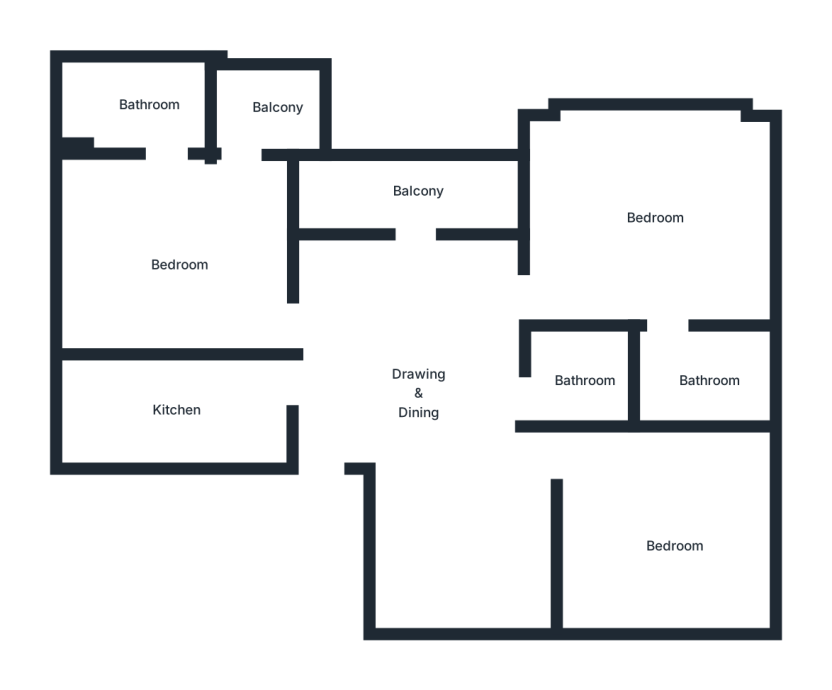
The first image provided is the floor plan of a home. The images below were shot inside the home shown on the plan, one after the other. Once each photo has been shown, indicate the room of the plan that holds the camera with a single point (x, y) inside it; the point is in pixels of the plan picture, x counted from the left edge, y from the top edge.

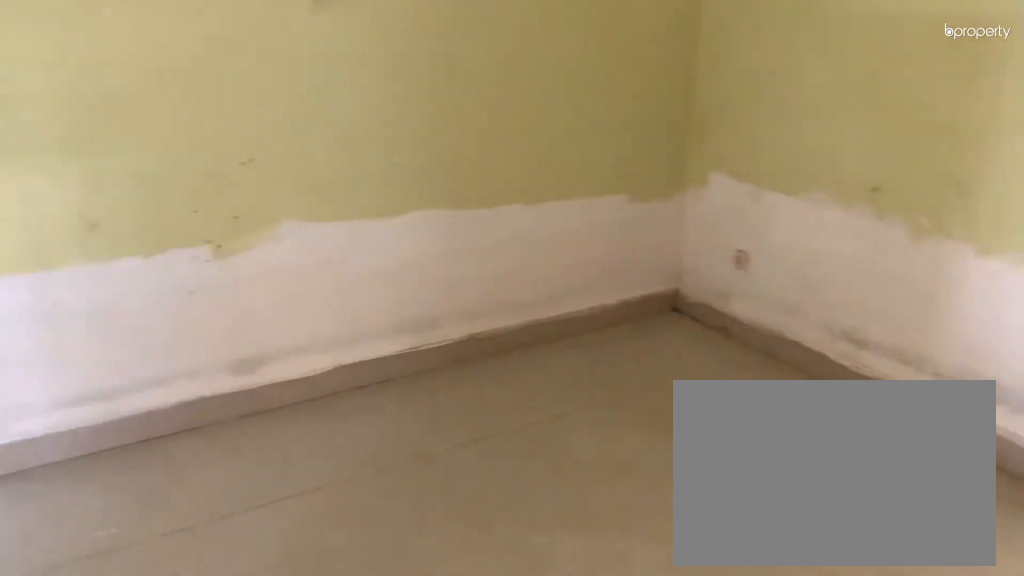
(671, 543)
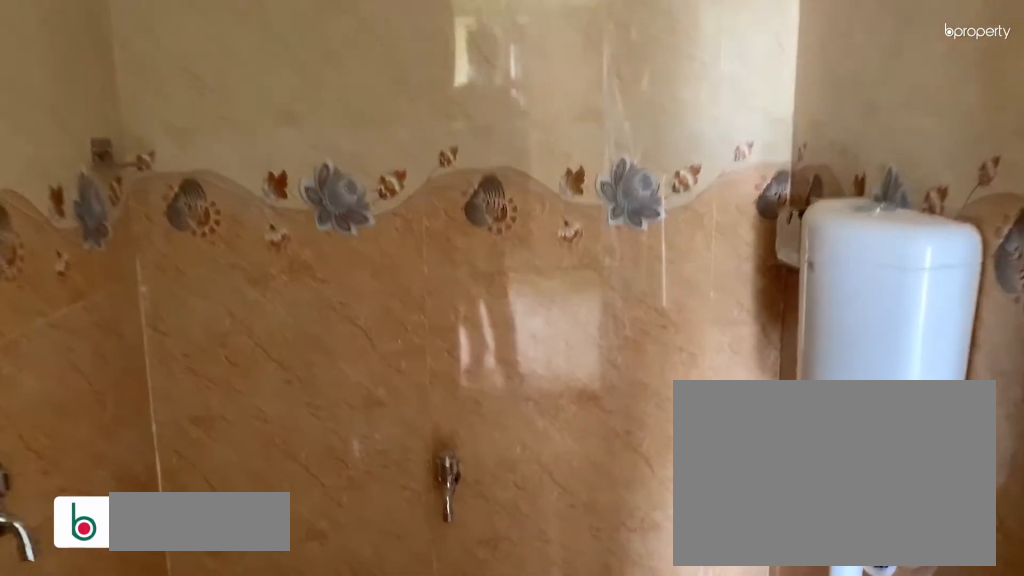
(586, 379)
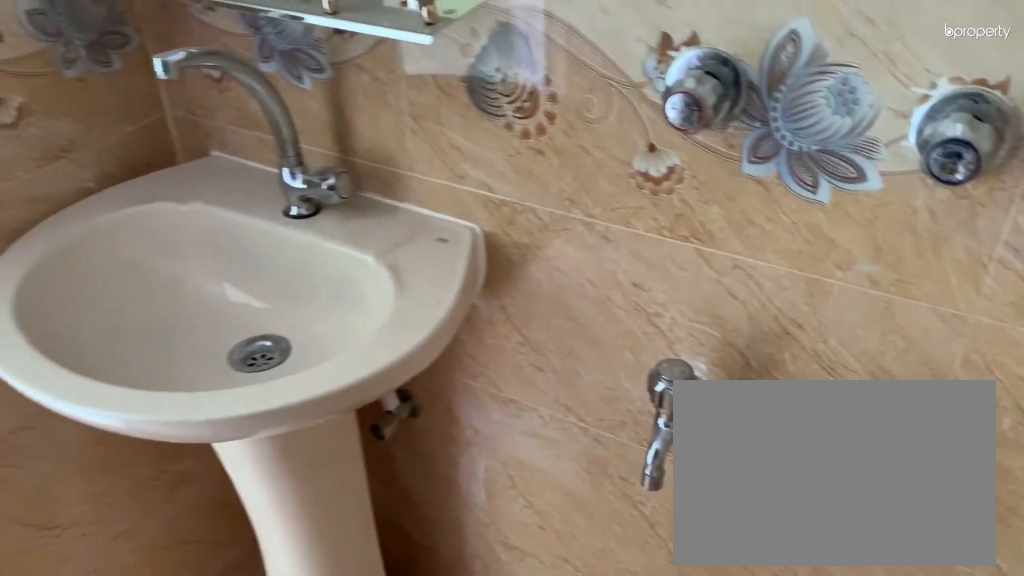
(586, 379)
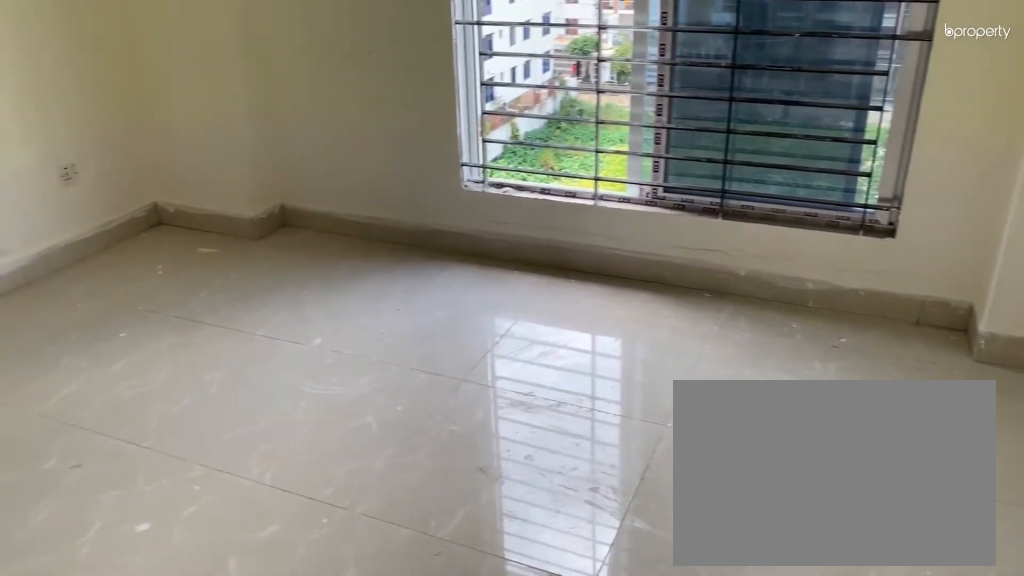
(649, 223)
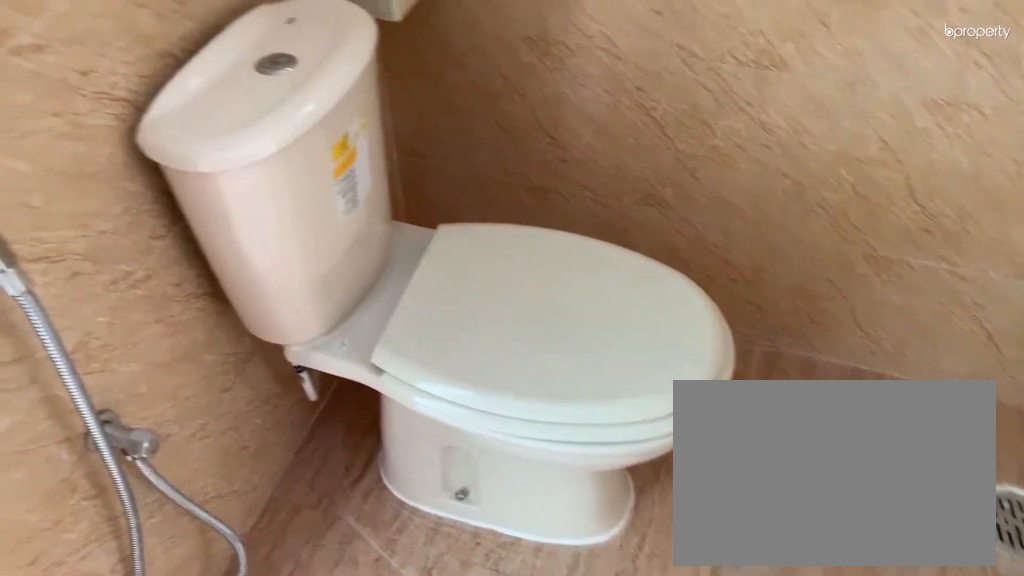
(708, 374)
